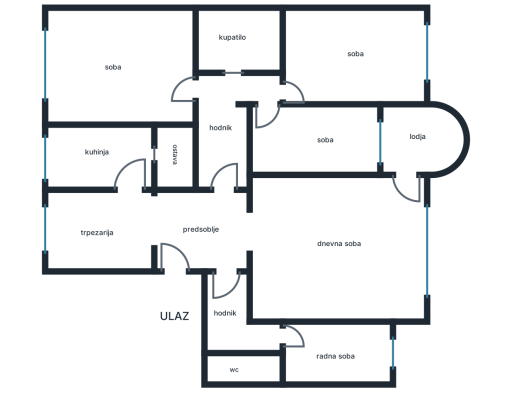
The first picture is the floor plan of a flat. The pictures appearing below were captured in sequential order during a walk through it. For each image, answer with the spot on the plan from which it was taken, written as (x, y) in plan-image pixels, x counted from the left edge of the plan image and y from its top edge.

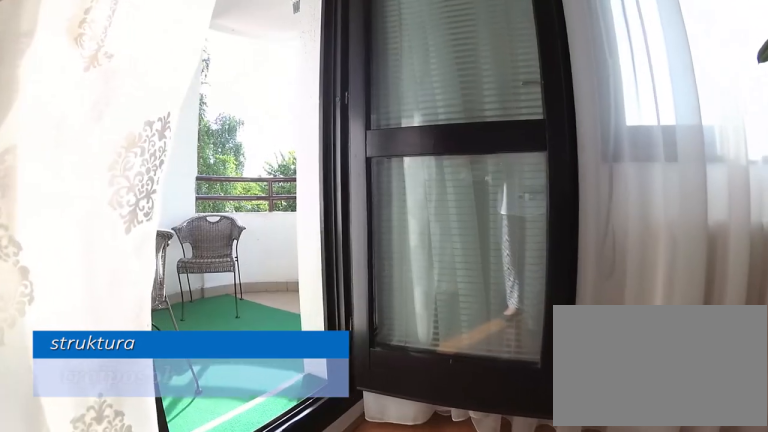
(354, 216)
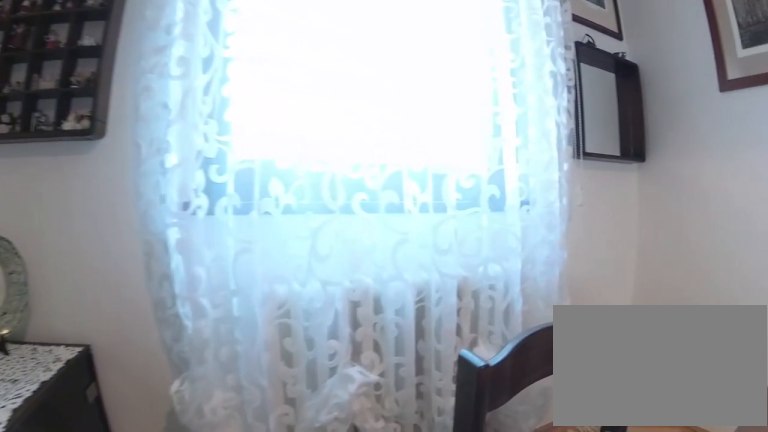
(88, 253)
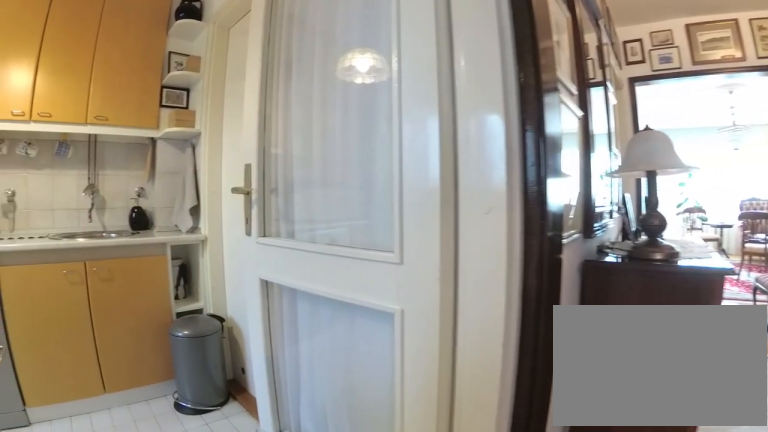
(111, 220)
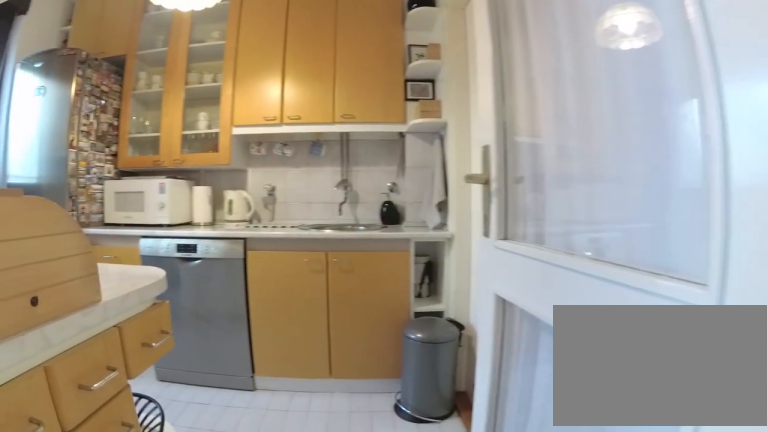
(128, 219)
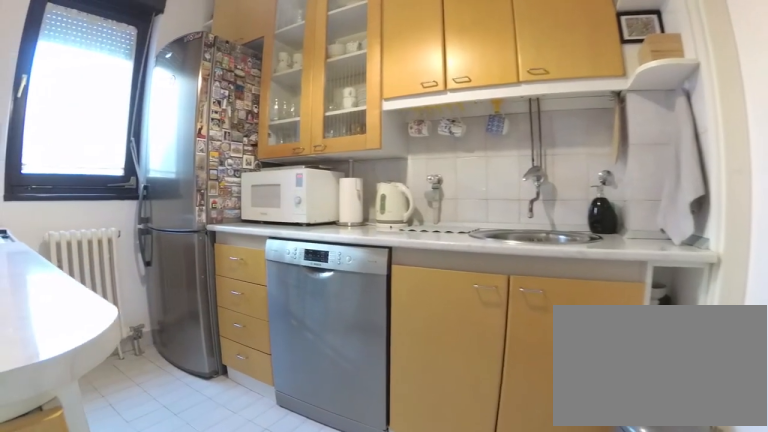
(137, 185)
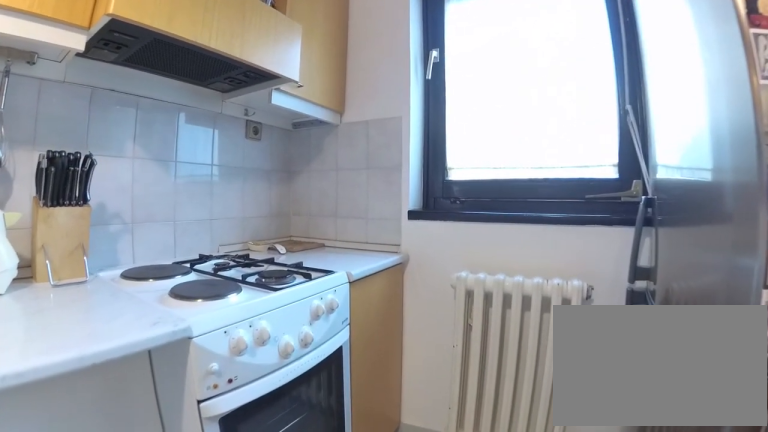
(113, 158)
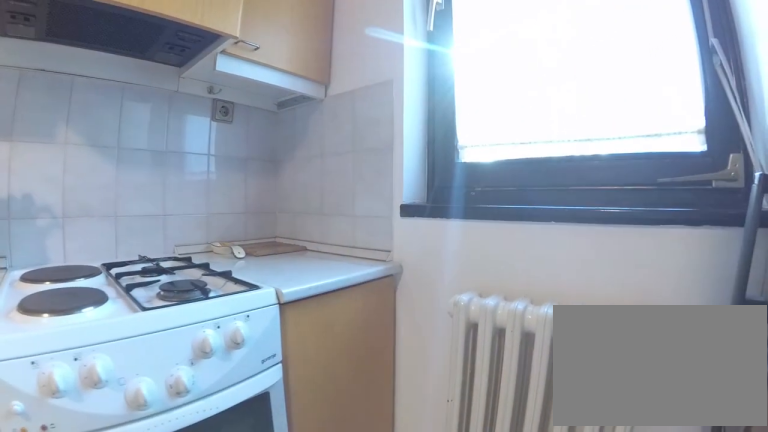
(92, 156)
